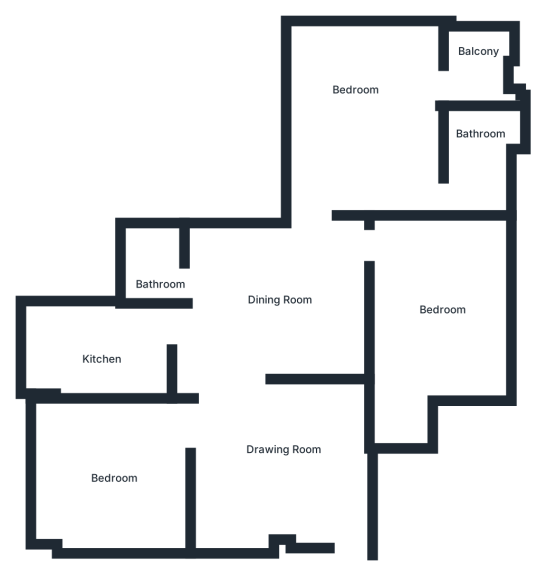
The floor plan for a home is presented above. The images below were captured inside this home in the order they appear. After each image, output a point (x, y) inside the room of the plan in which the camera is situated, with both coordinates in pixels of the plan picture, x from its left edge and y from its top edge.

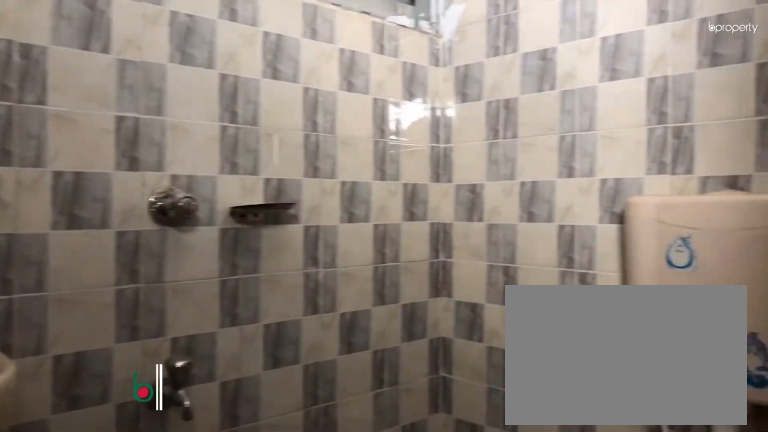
(153, 260)
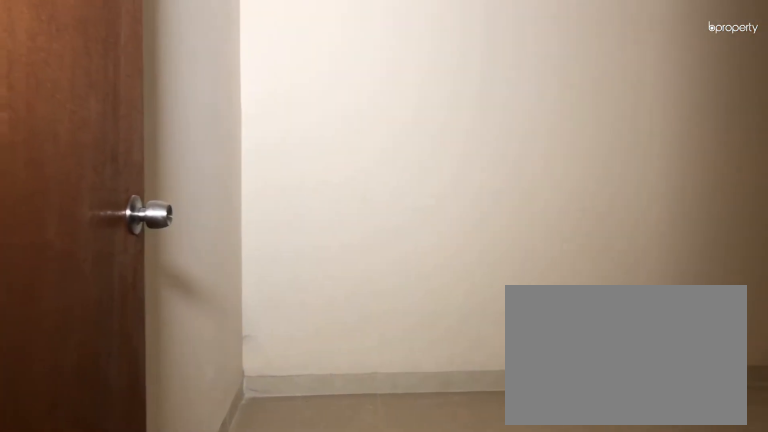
(437, 306)
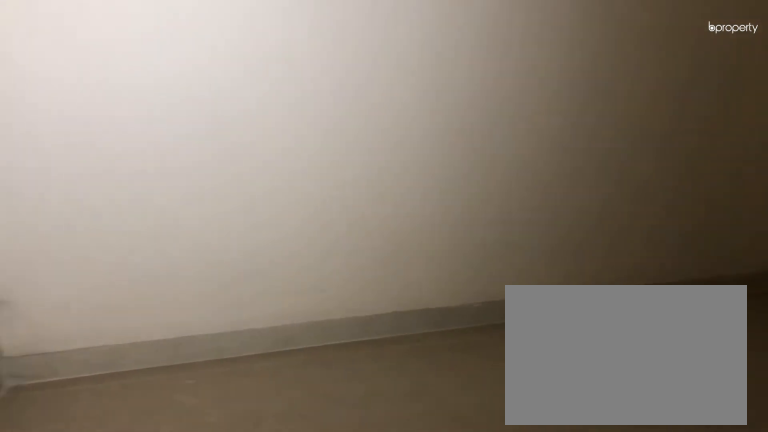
(437, 306)
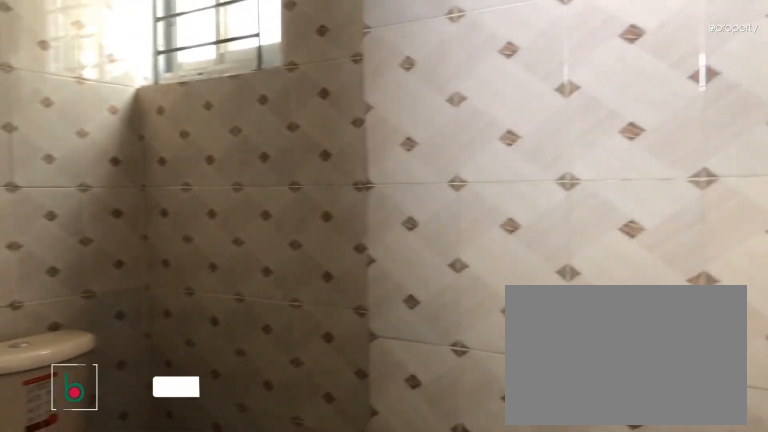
(475, 140)
